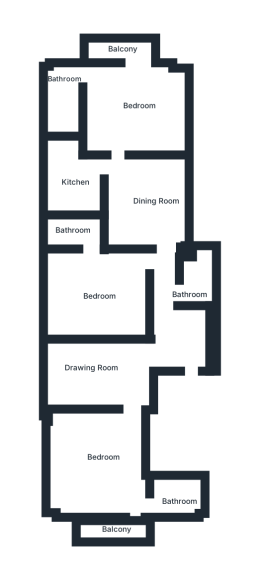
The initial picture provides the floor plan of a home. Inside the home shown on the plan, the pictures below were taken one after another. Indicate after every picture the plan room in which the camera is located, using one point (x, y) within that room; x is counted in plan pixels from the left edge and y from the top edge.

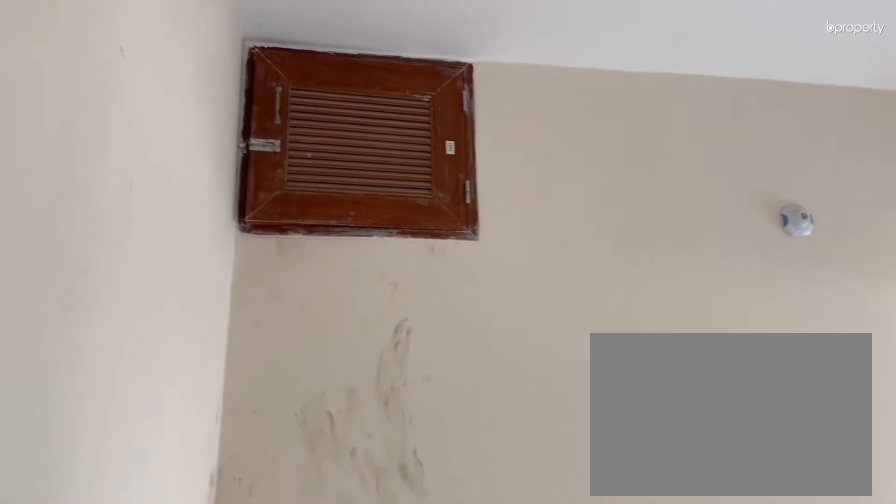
(151, 203)
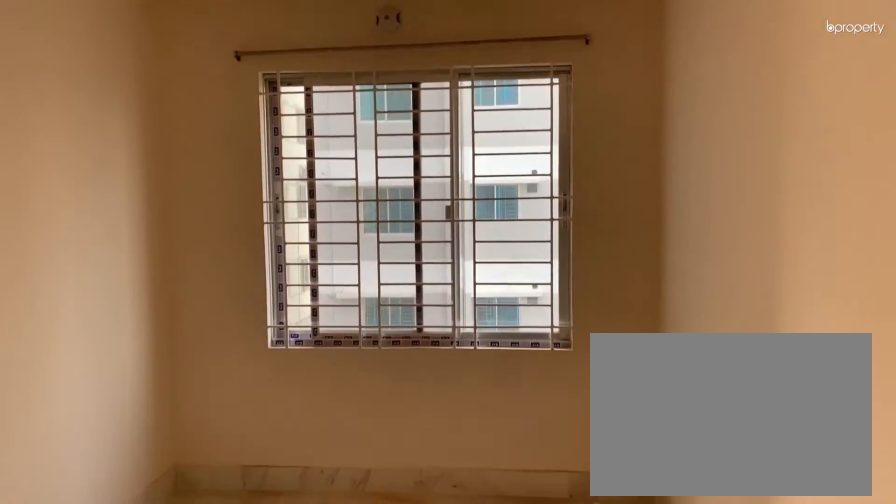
(101, 377)
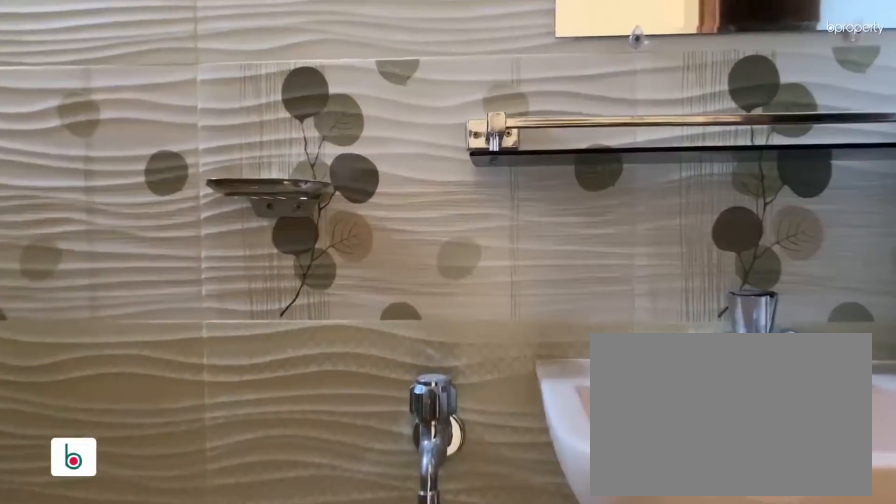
(200, 276)
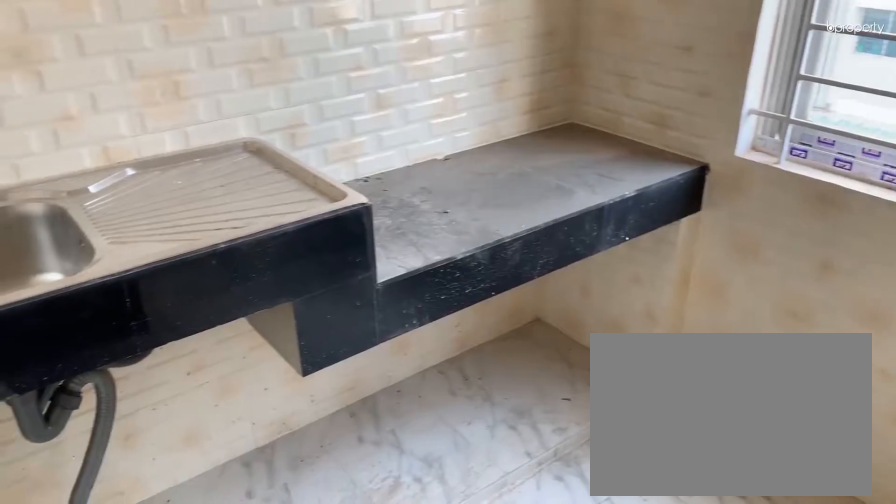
(79, 173)
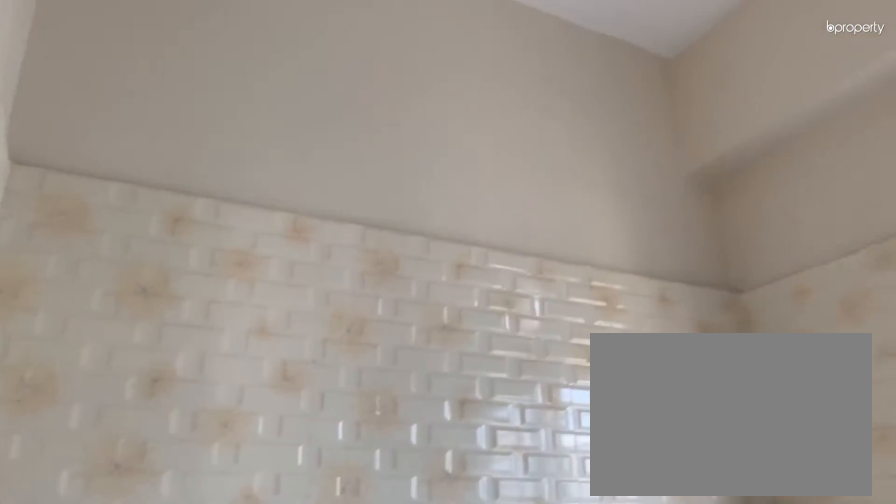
(79, 173)
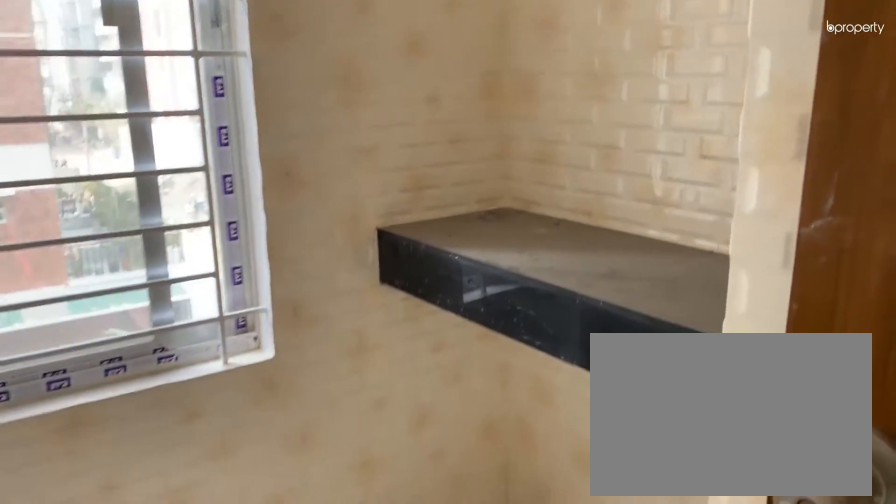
(79, 173)
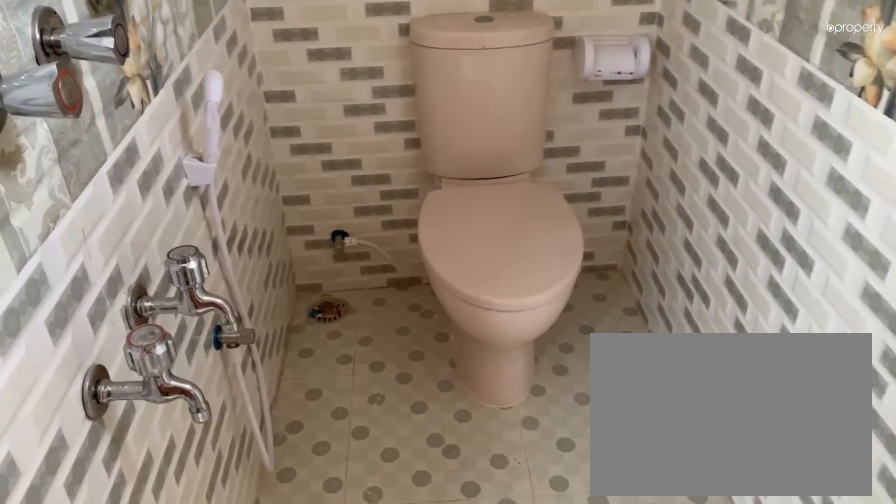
(59, 103)
